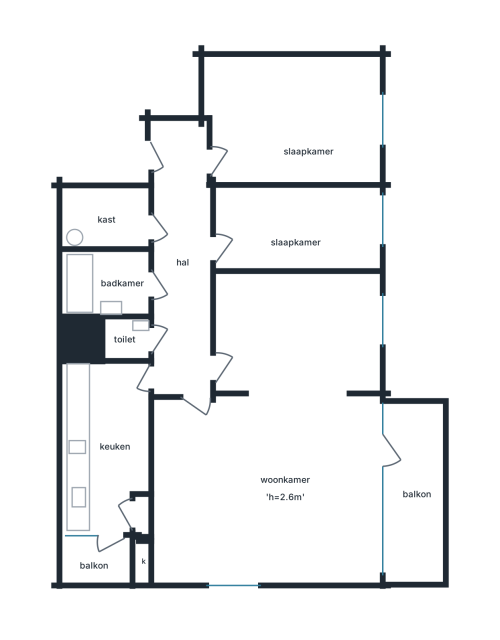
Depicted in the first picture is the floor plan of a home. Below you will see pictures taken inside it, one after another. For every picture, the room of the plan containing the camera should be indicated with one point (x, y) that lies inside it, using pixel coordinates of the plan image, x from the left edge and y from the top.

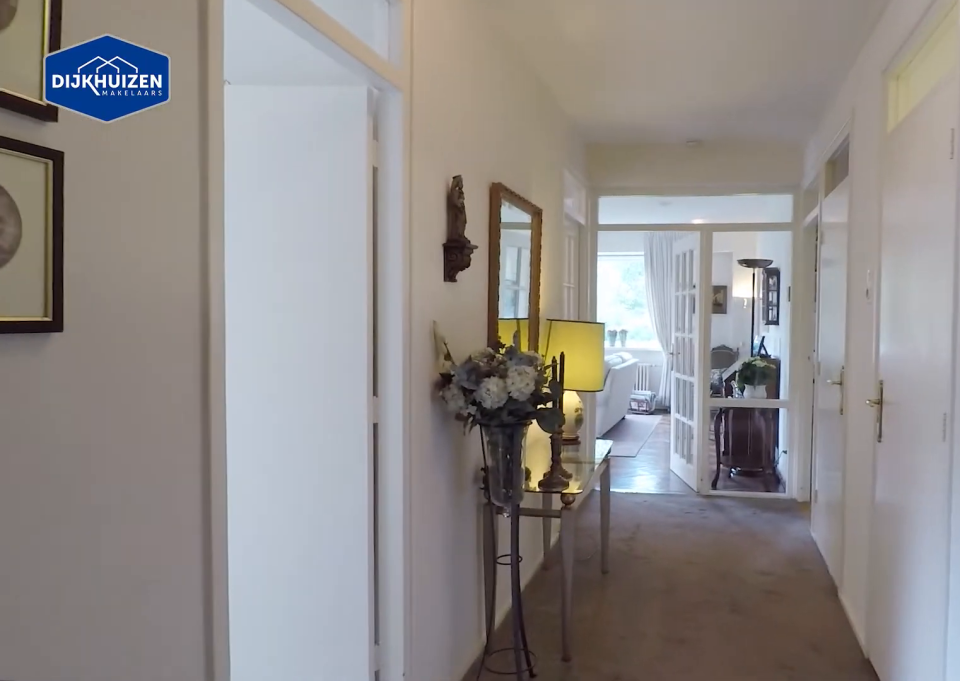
(182, 262)
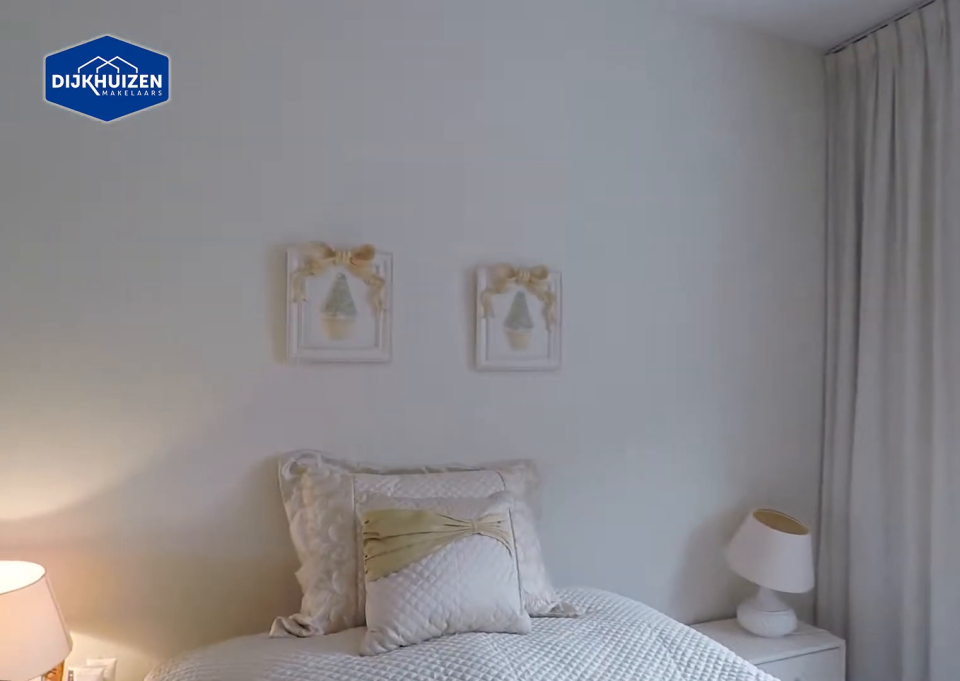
(293, 118)
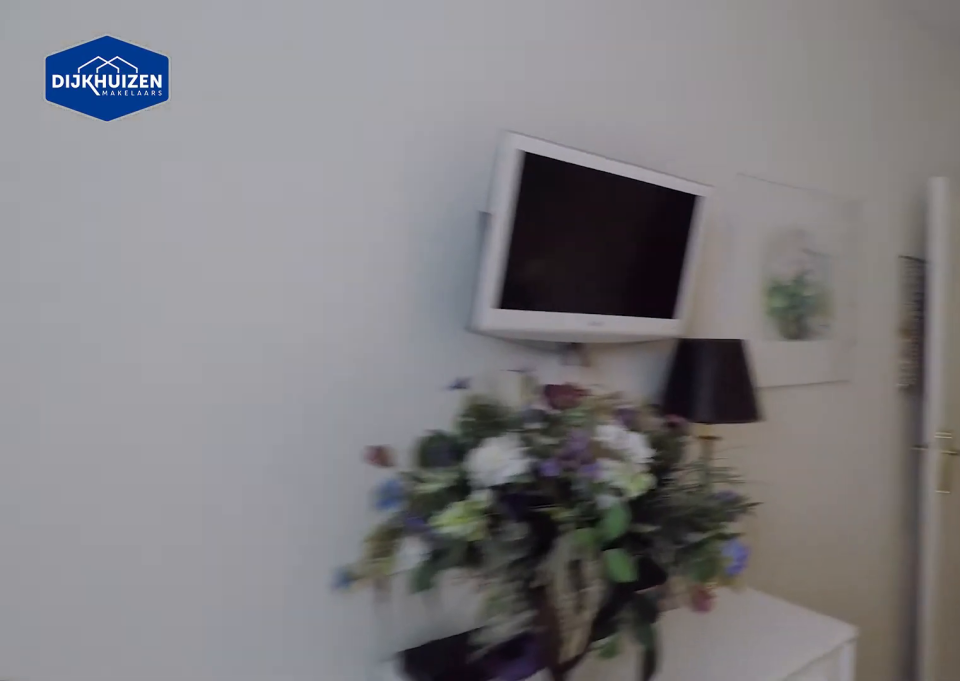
(293, 118)
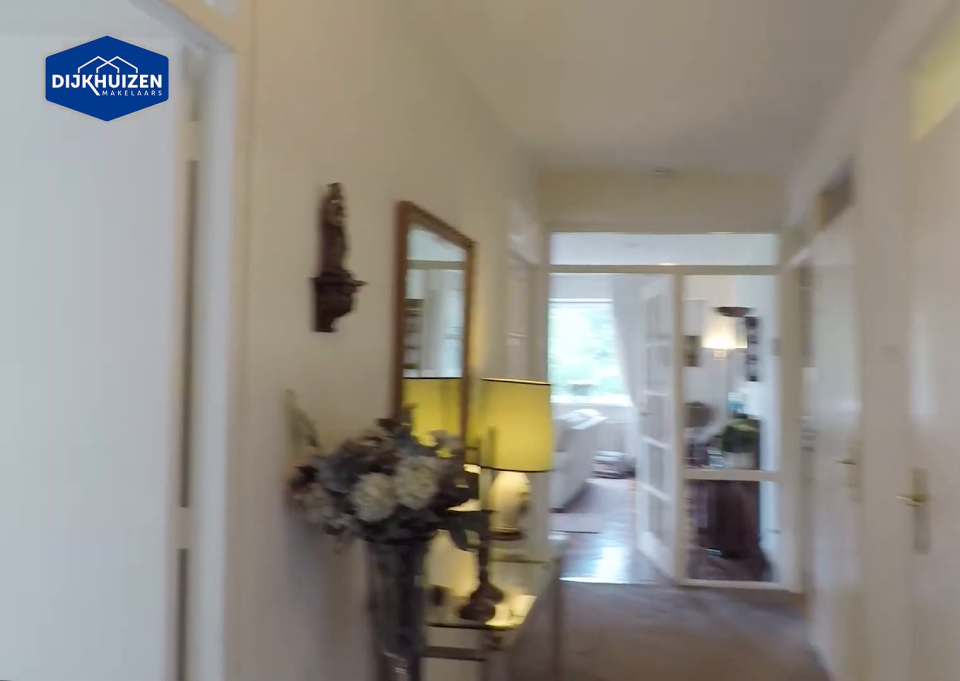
(182, 262)
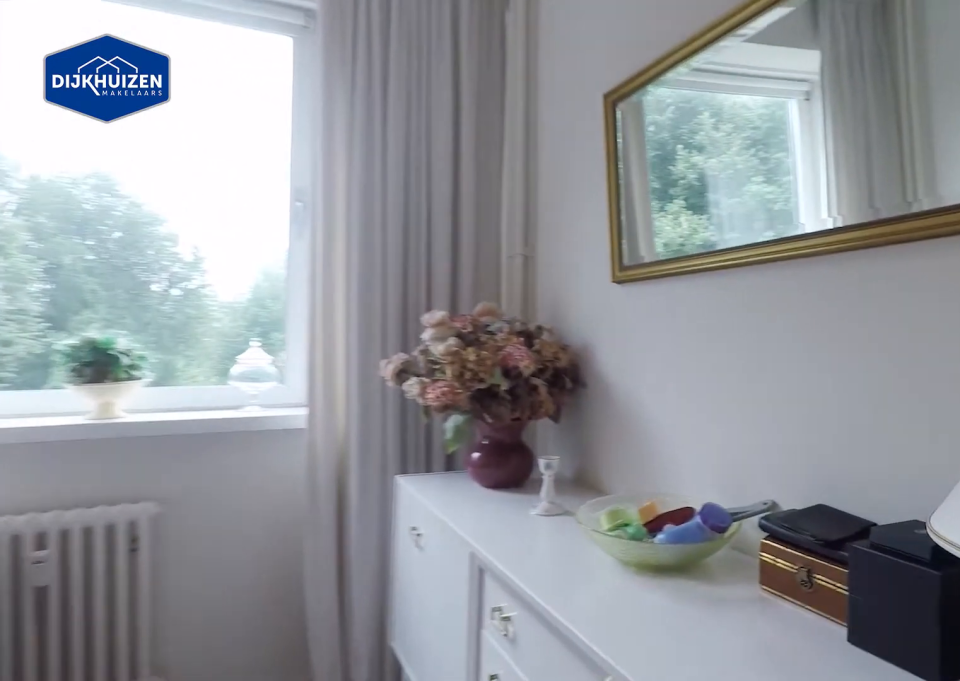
(297, 231)
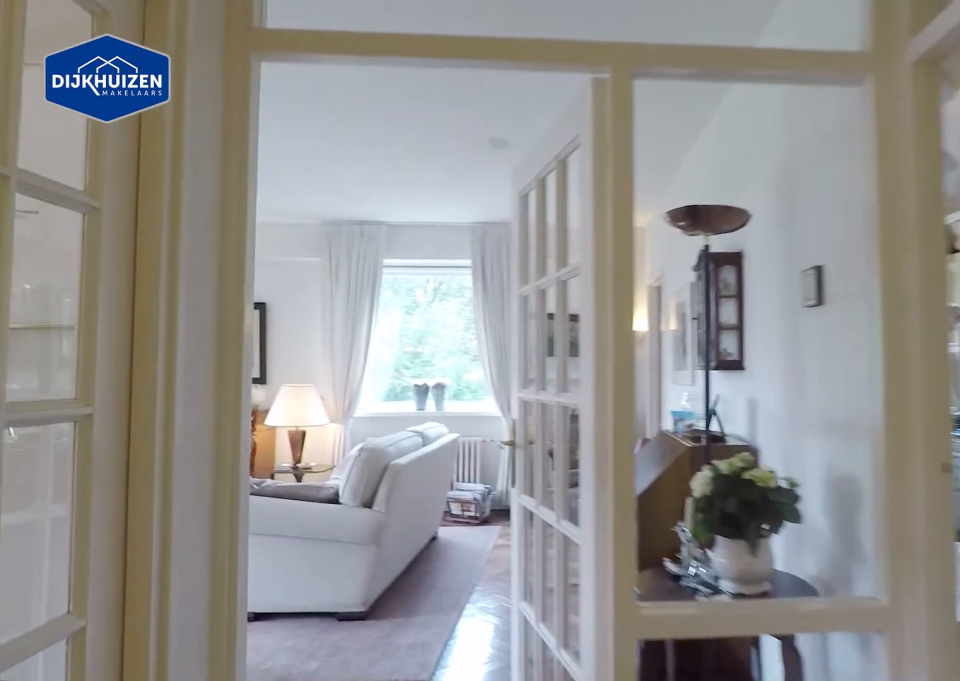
(182, 262)
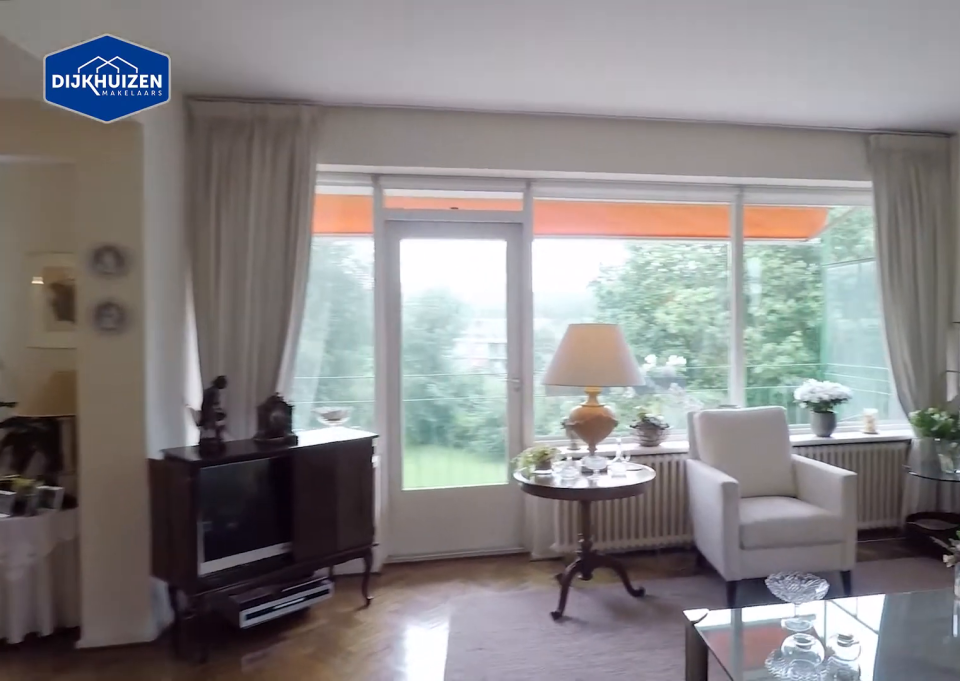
(274, 438)
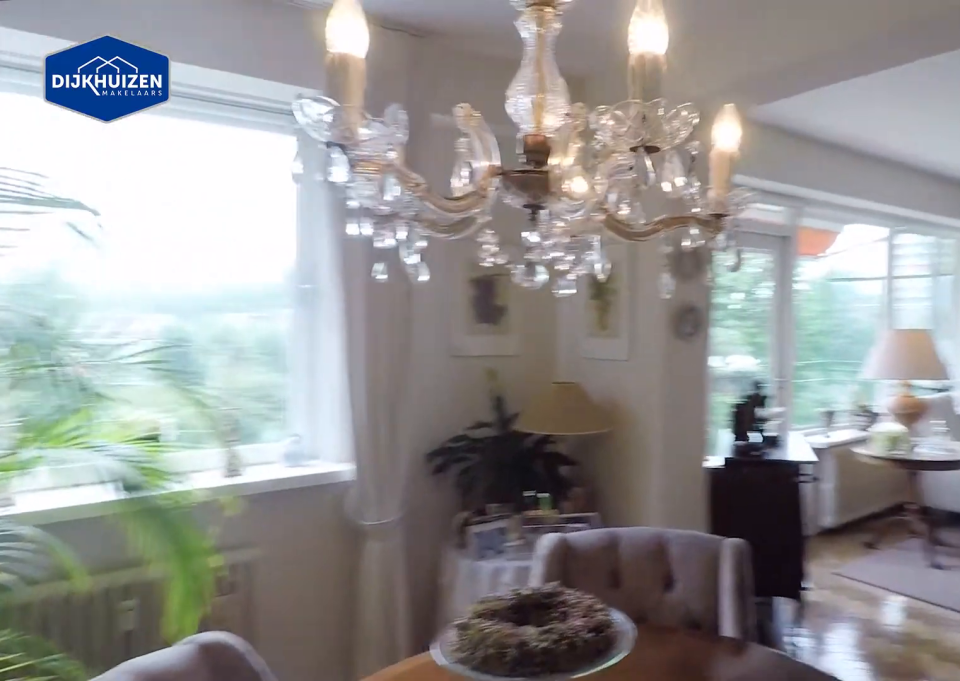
(274, 438)
